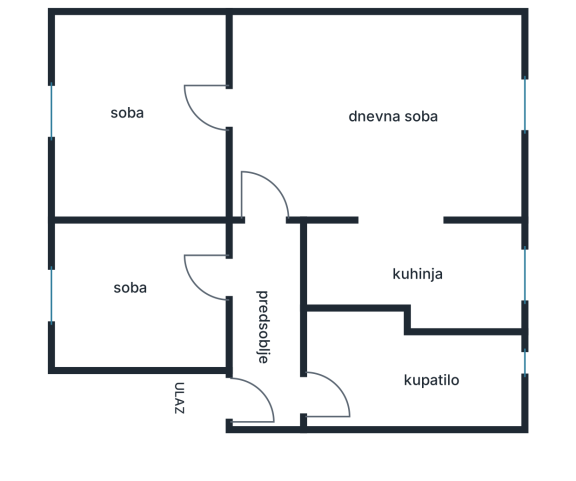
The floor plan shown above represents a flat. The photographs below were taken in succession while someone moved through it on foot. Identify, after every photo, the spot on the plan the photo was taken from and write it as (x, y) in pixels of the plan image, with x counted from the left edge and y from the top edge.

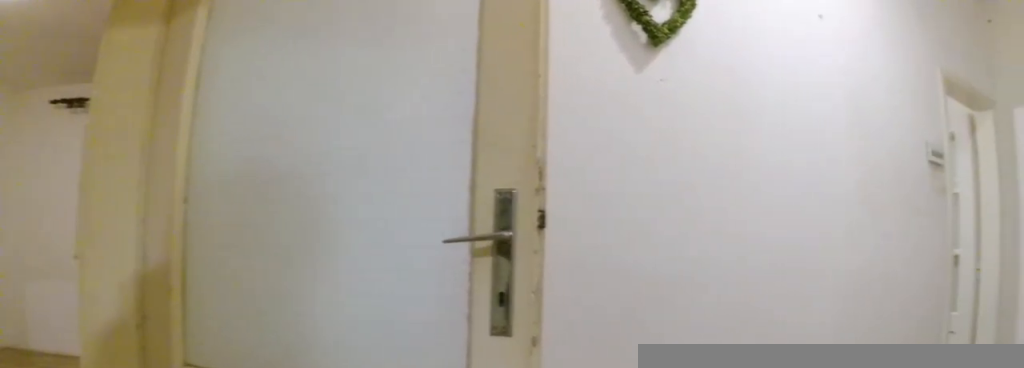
(234, 268)
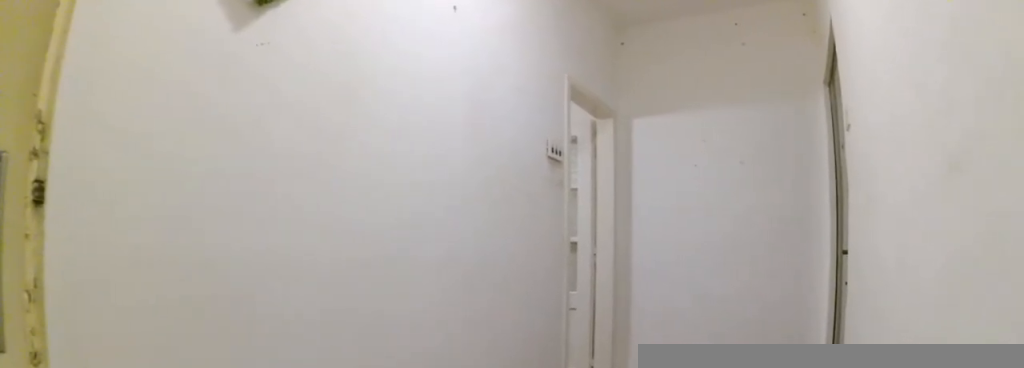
(260, 261)
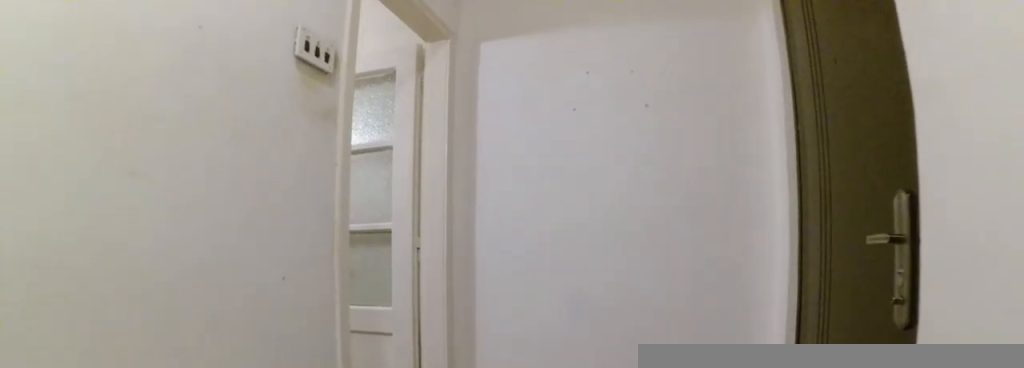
(263, 329)
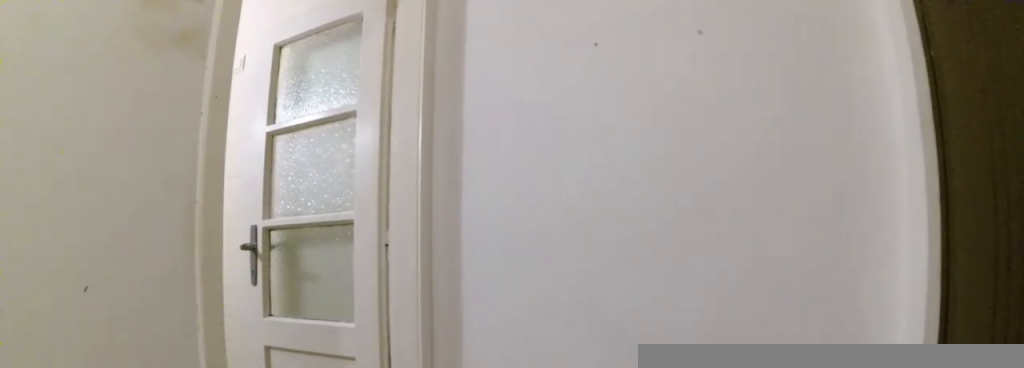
(262, 360)
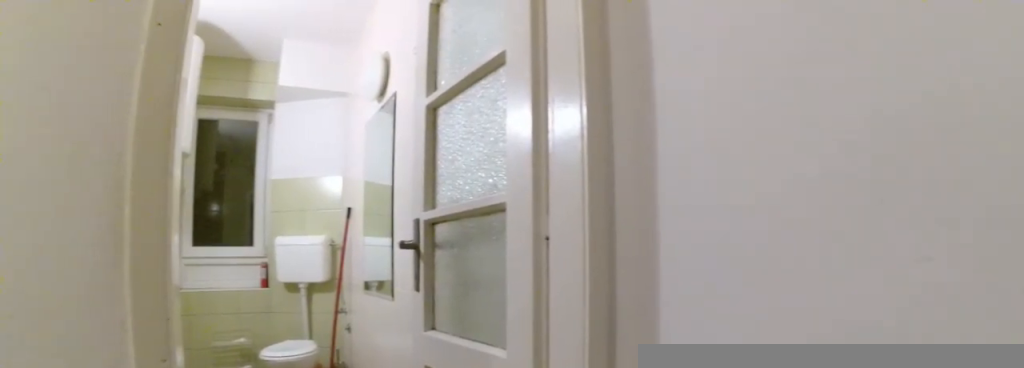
(246, 381)
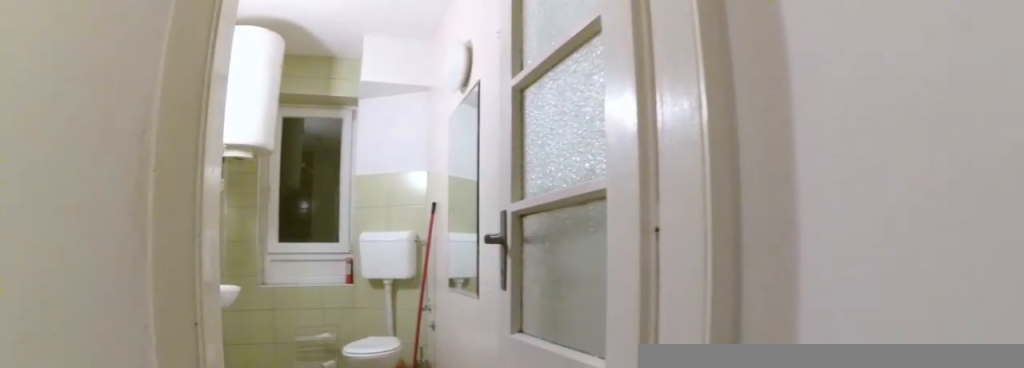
(241, 388)
